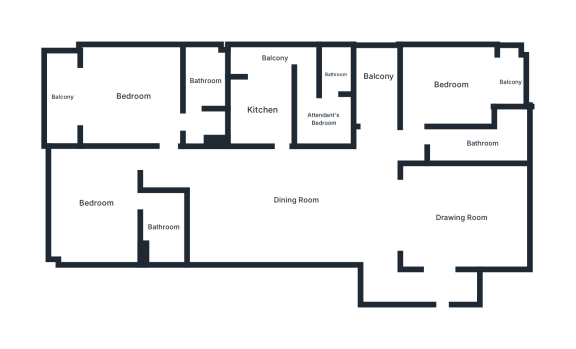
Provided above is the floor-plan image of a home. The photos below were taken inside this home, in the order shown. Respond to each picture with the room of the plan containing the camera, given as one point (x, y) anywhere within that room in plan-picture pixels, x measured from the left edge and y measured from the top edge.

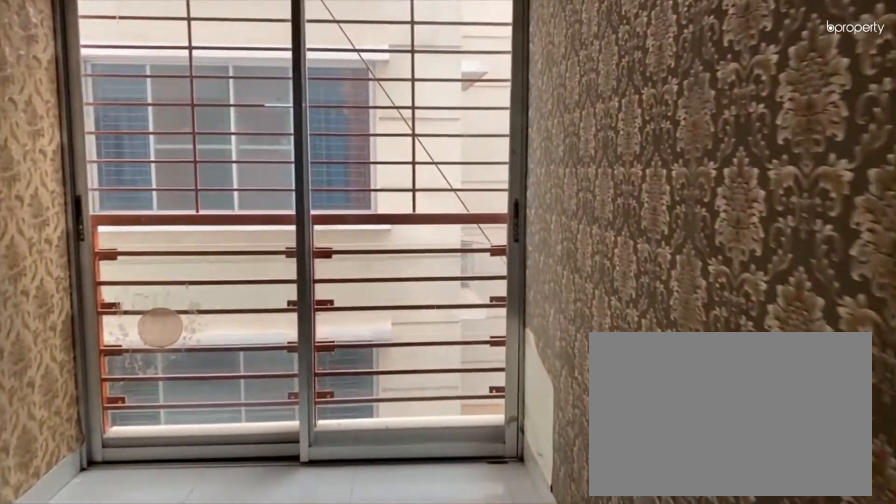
(379, 75)
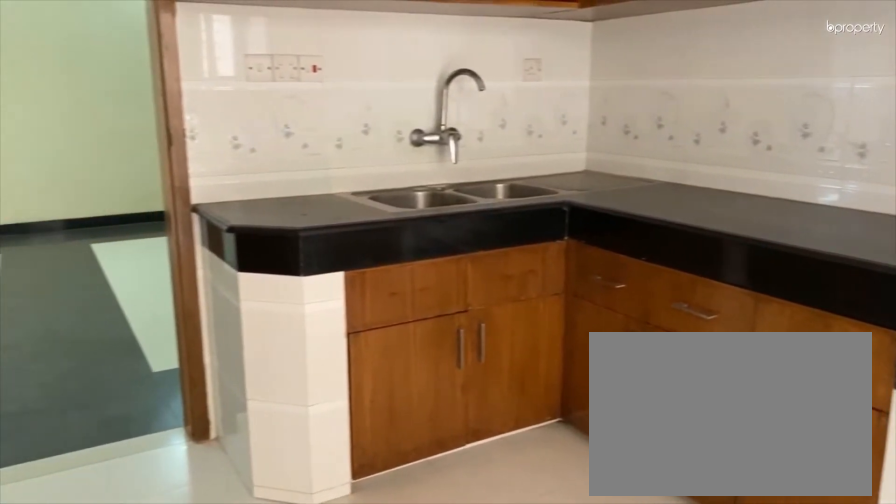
(261, 110)
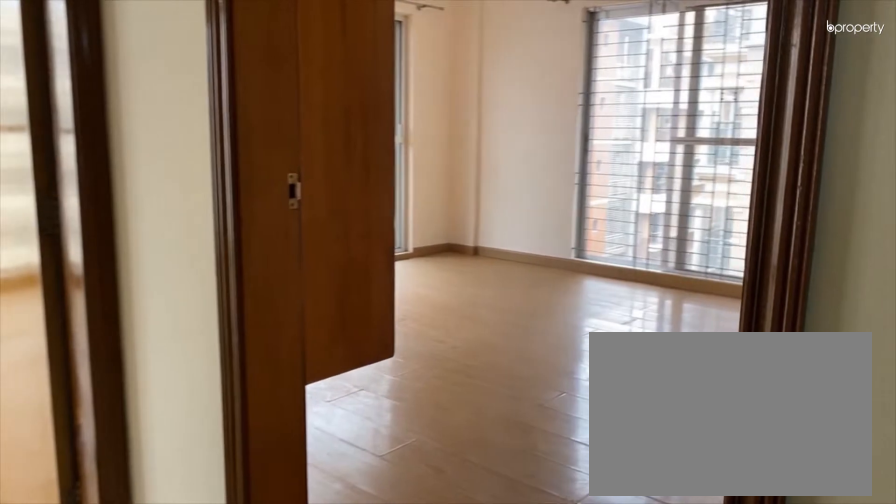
(177, 159)
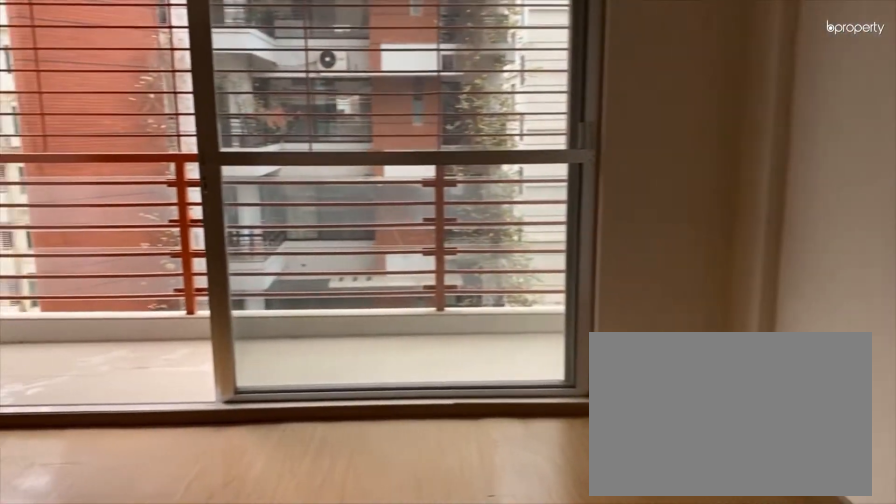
(133, 95)
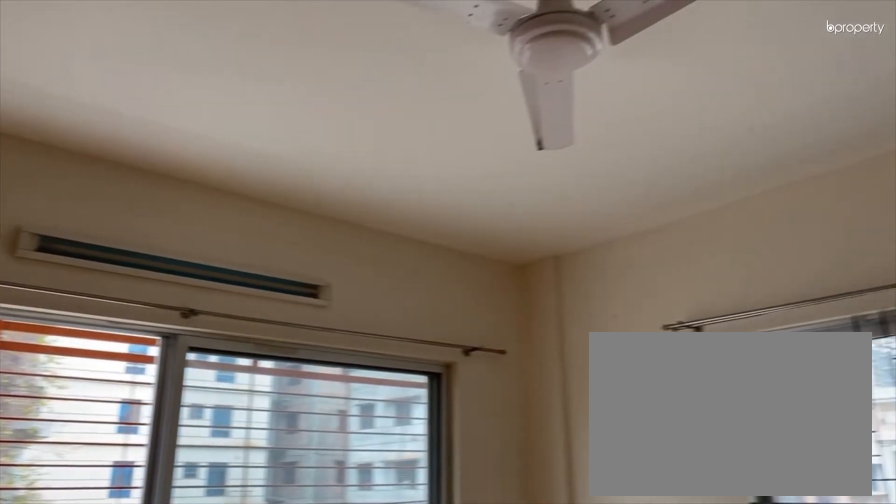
(133, 95)
